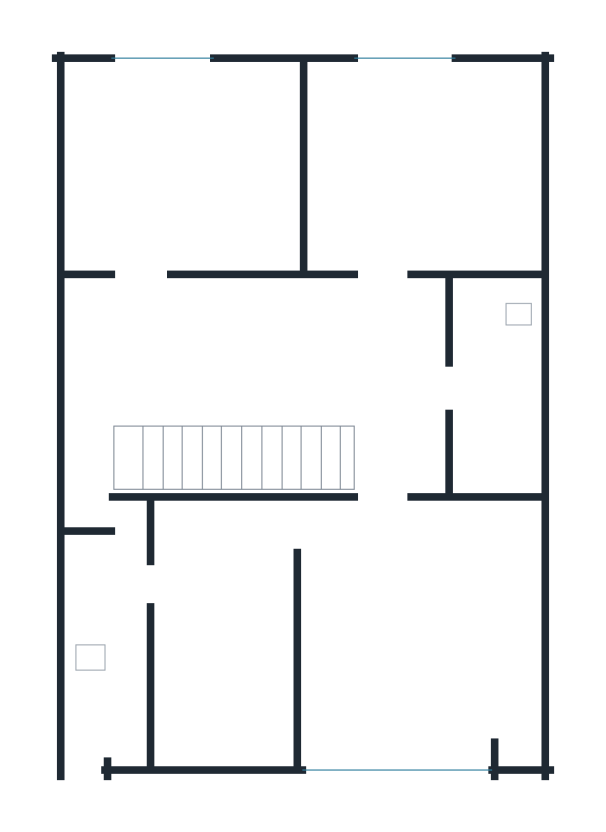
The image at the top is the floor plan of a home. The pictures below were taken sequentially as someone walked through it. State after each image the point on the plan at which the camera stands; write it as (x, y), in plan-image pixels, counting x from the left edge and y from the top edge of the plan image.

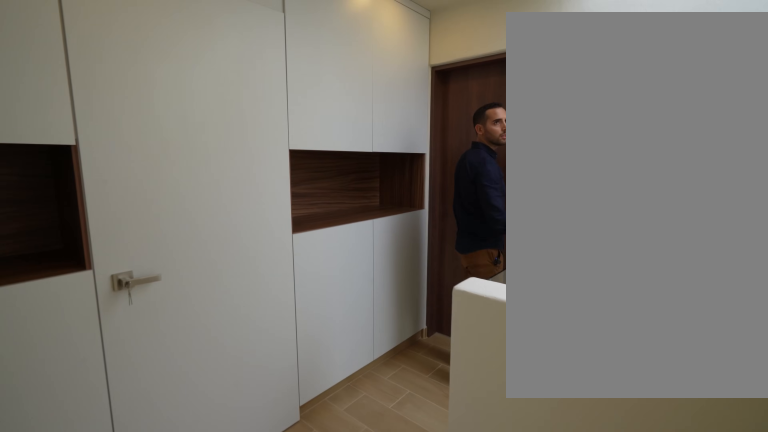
(324, 326)
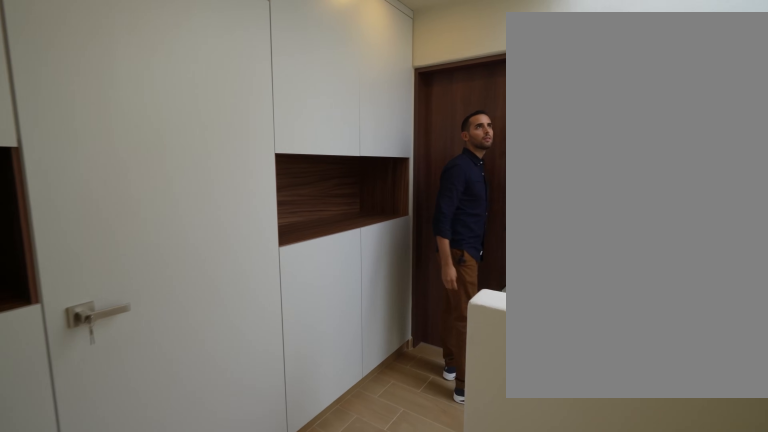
(329, 329)
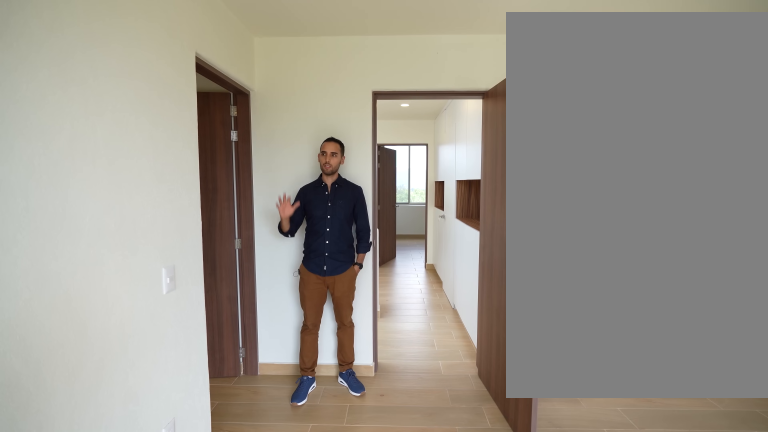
(370, 746)
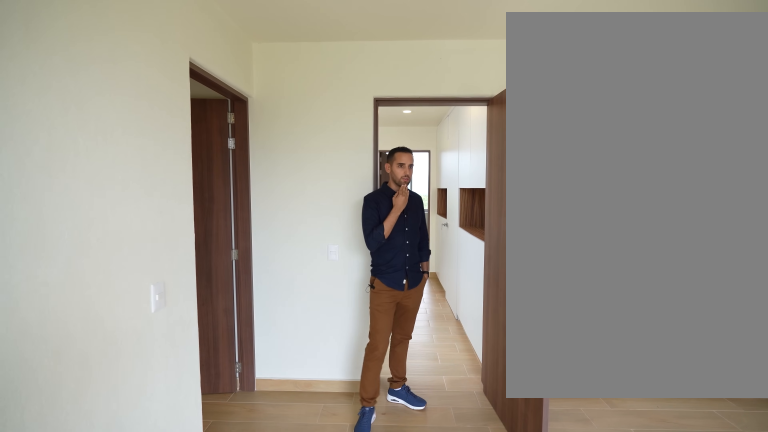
(370, 746)
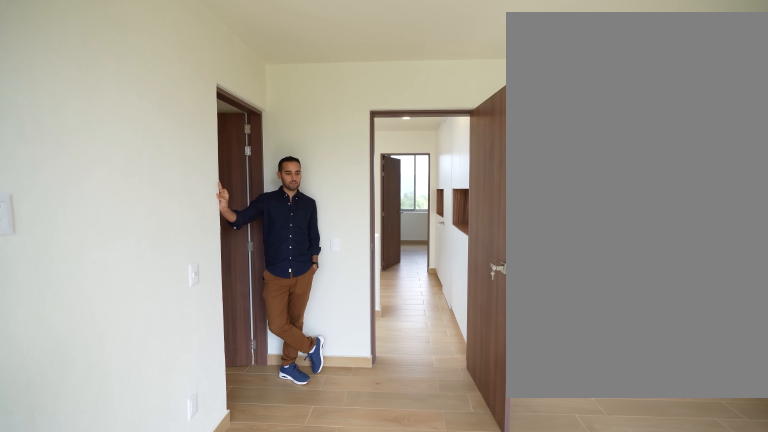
(374, 746)
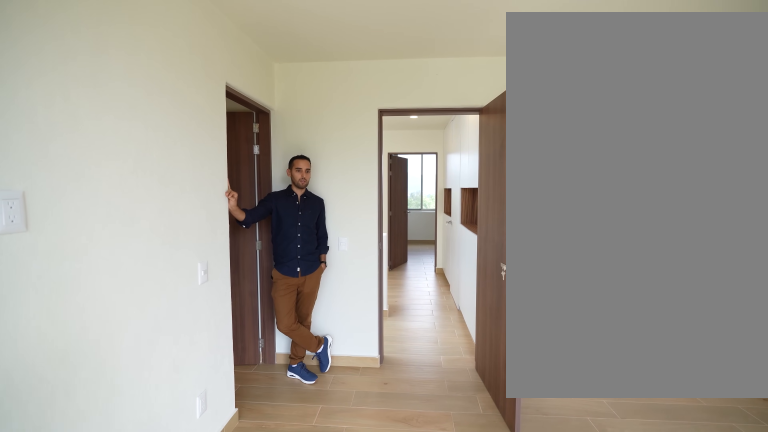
(374, 746)
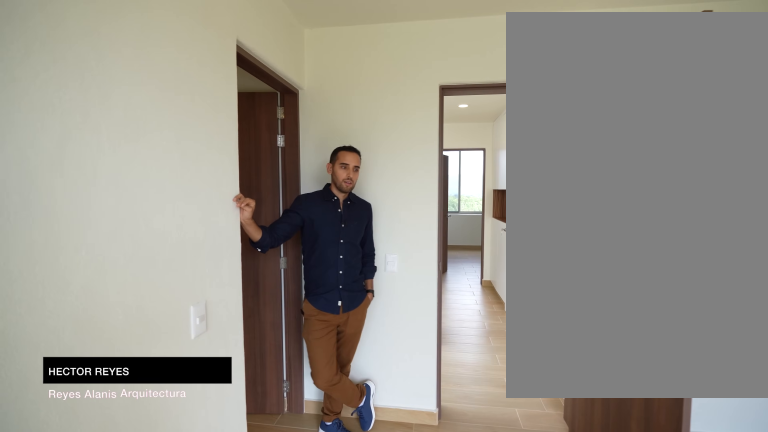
(392, 728)
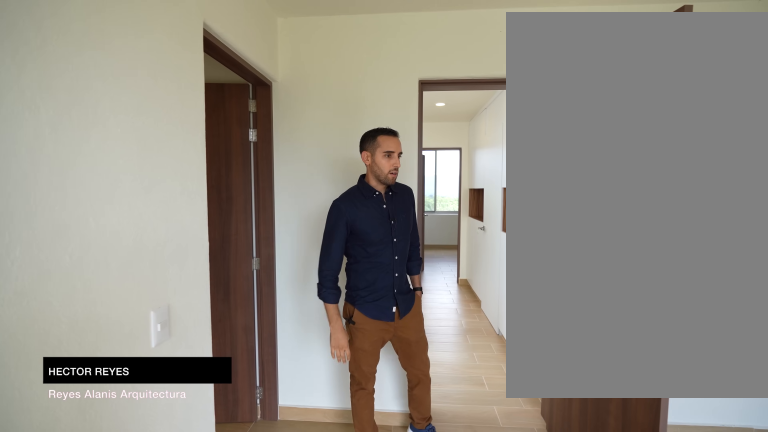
(397, 722)
